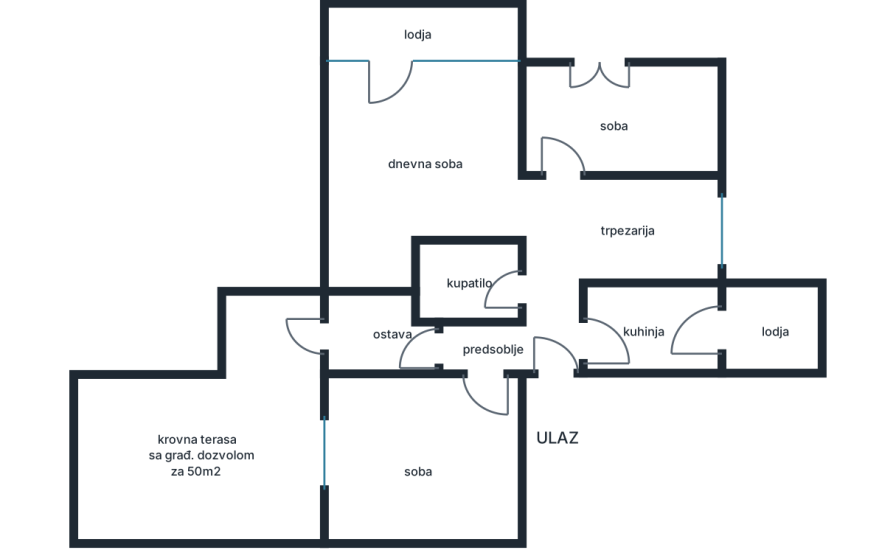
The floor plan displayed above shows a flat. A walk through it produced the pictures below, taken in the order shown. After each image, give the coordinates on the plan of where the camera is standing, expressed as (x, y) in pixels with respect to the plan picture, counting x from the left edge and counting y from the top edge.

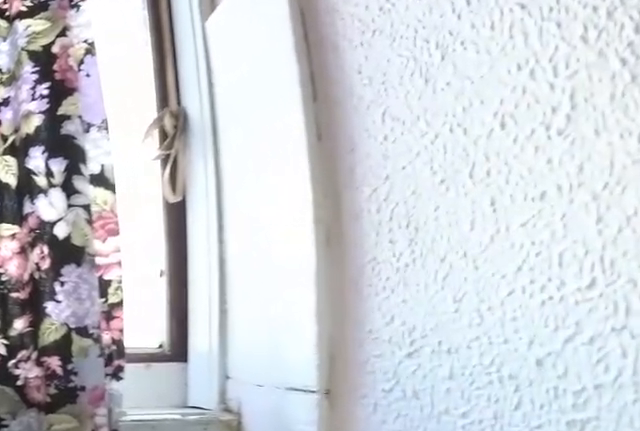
(792, 369)
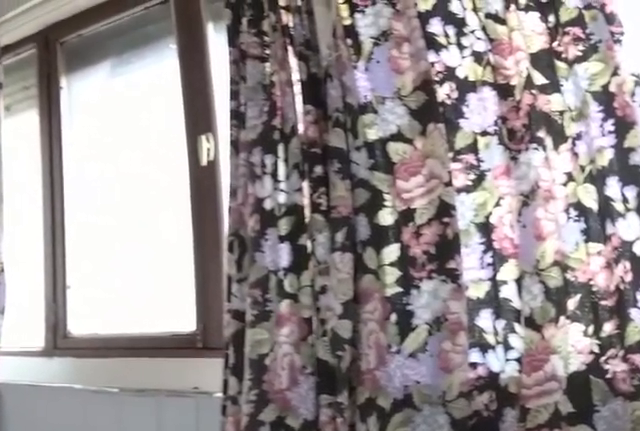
(812, 364)
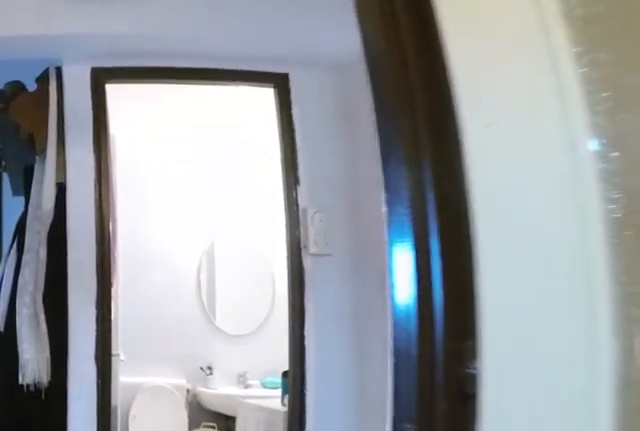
(622, 333)
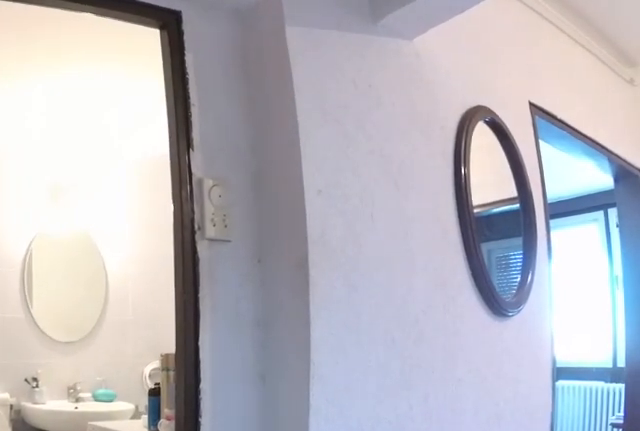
(602, 332)
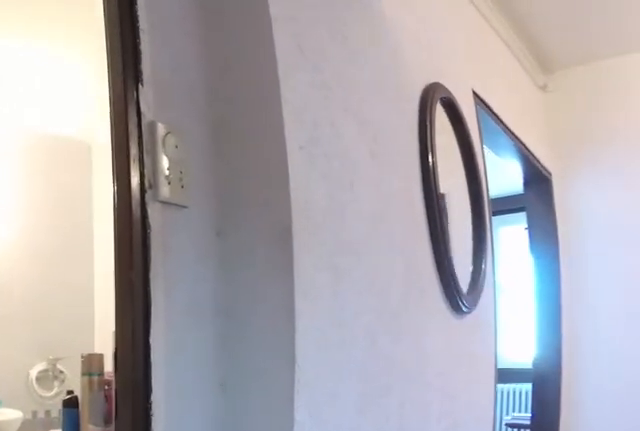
(589, 326)
